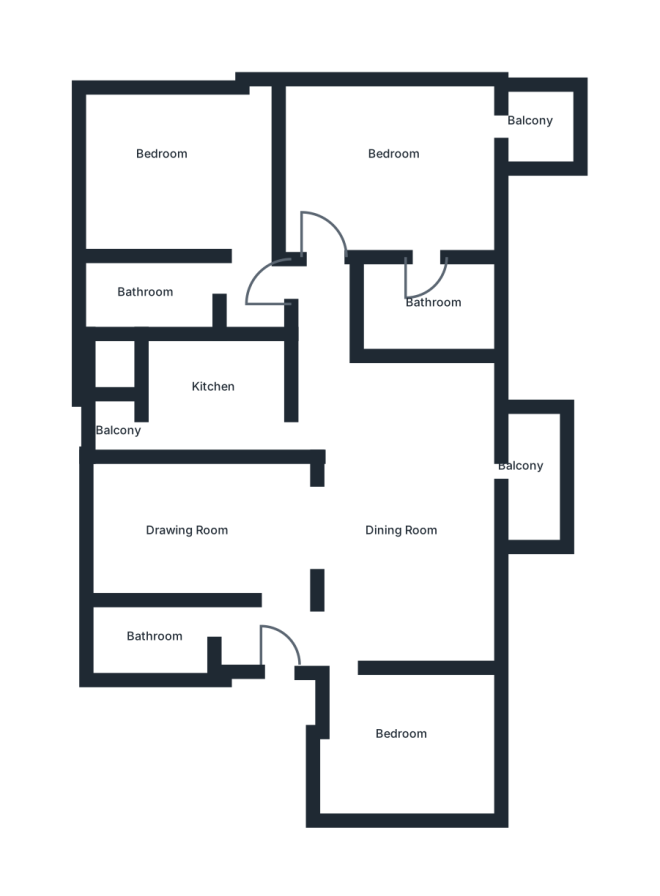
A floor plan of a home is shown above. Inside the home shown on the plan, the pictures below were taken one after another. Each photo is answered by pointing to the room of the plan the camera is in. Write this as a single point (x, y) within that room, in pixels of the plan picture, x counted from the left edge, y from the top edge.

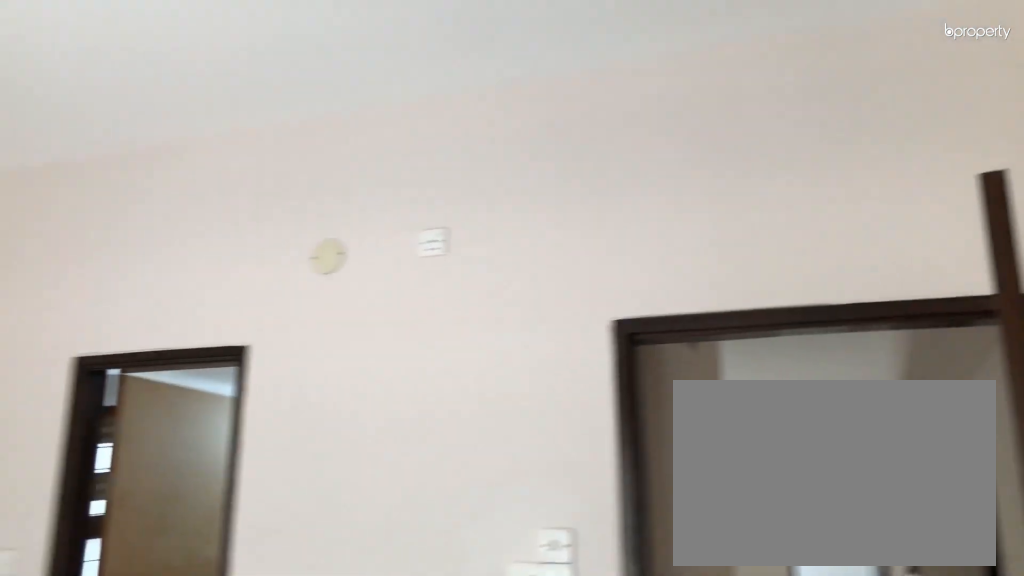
(404, 157)
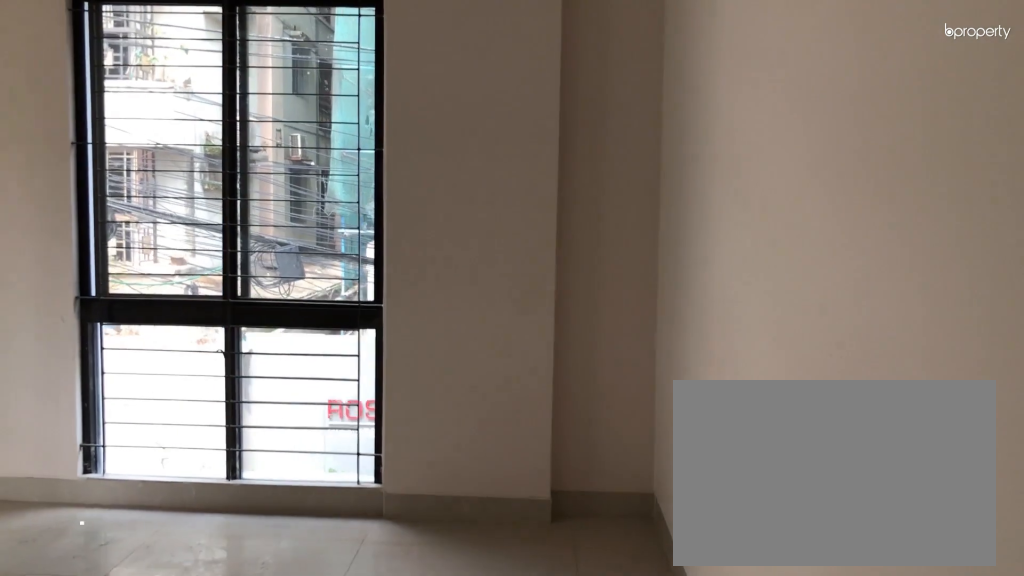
(201, 181)
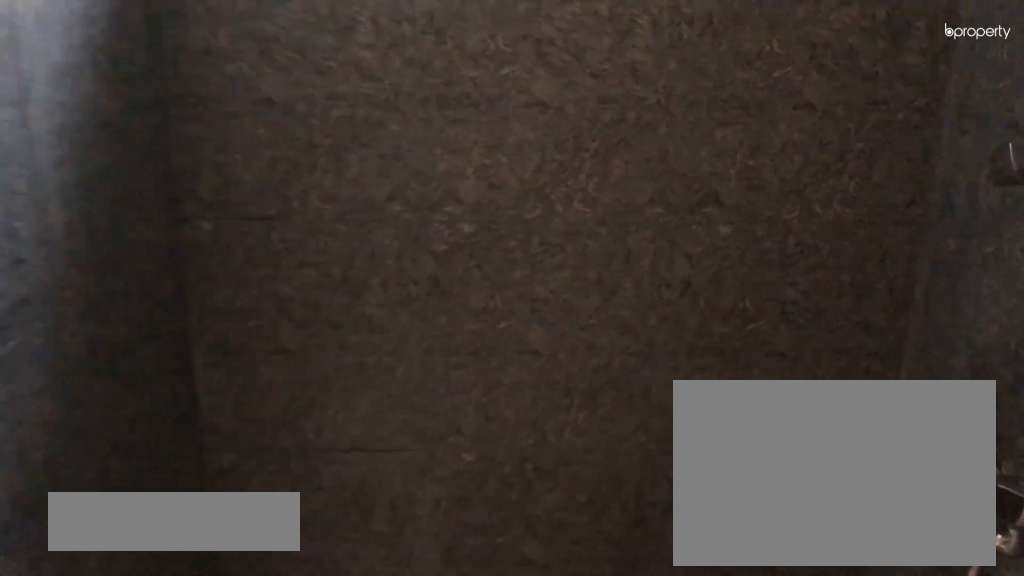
(163, 289)
